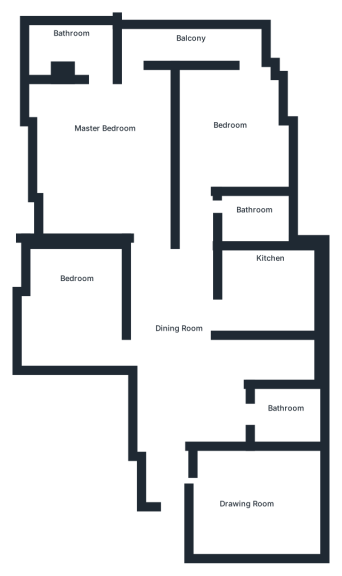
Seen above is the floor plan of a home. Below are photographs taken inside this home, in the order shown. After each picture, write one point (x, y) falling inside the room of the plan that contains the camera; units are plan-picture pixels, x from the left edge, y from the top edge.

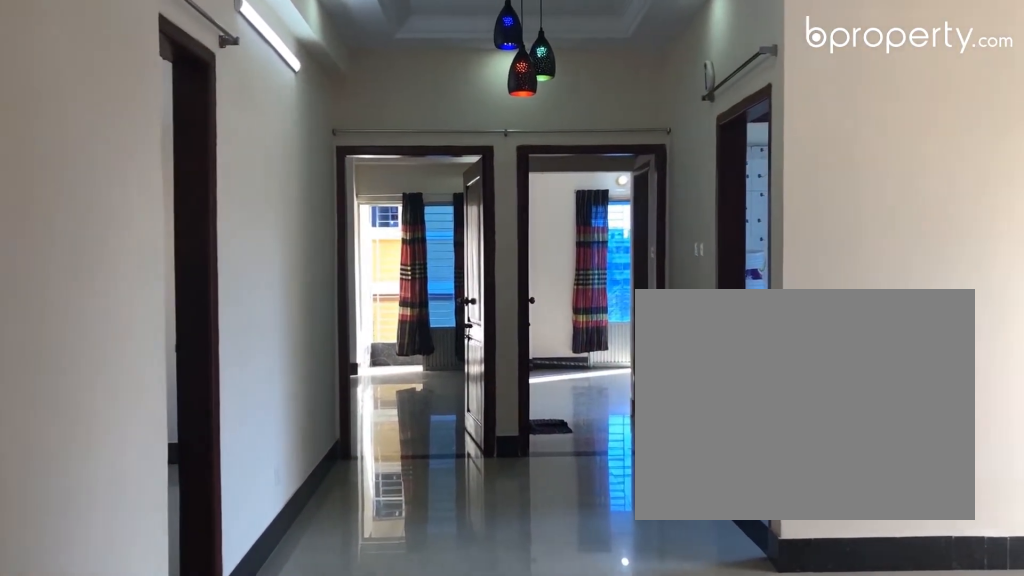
(175, 346)
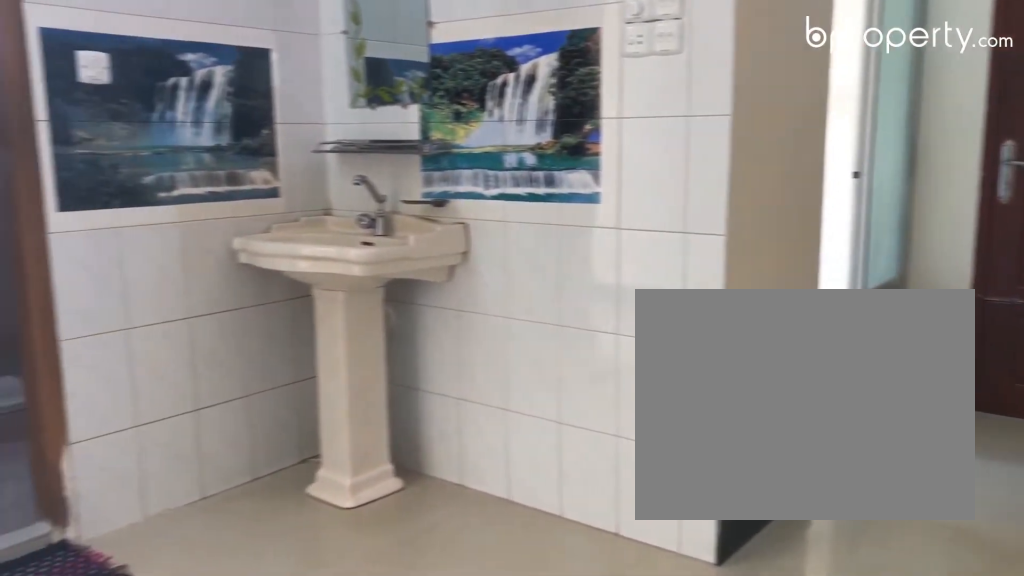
(174, 346)
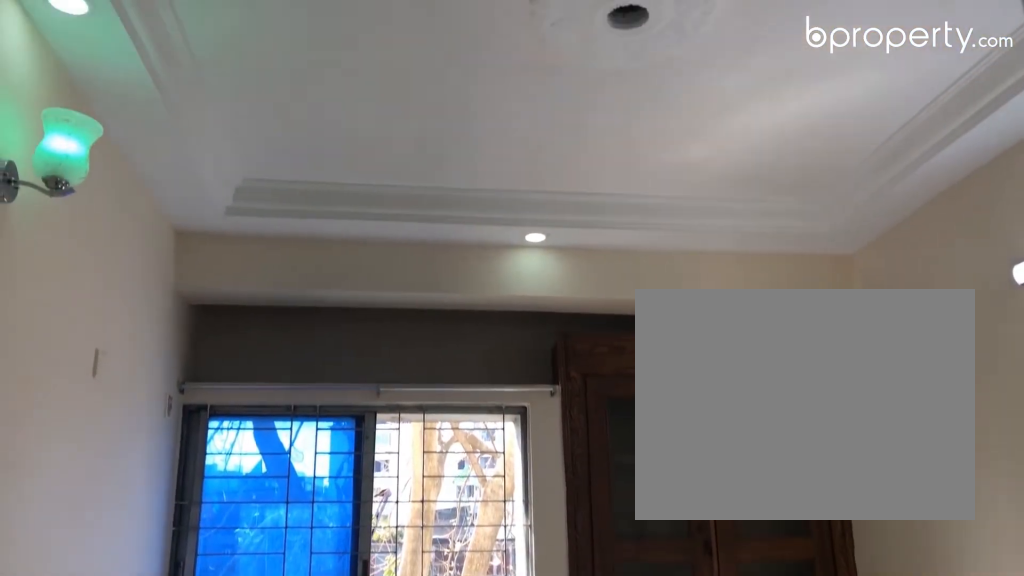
(247, 500)
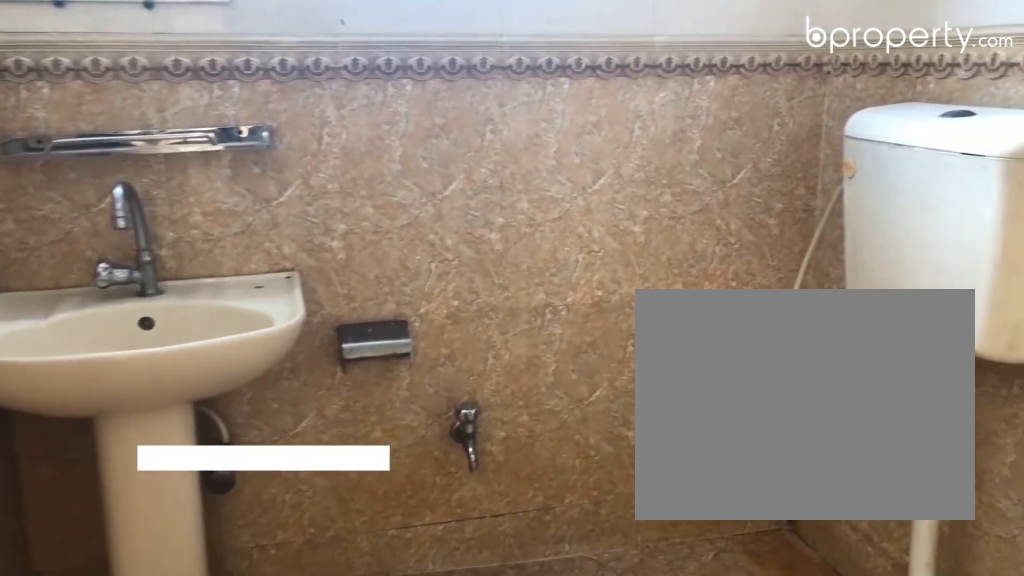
(289, 419)
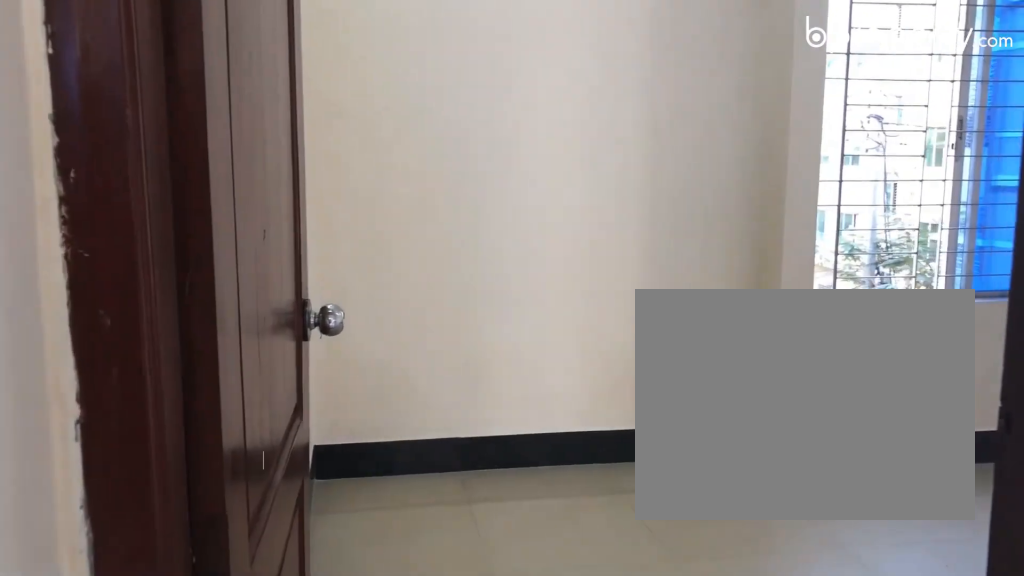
(157, 345)
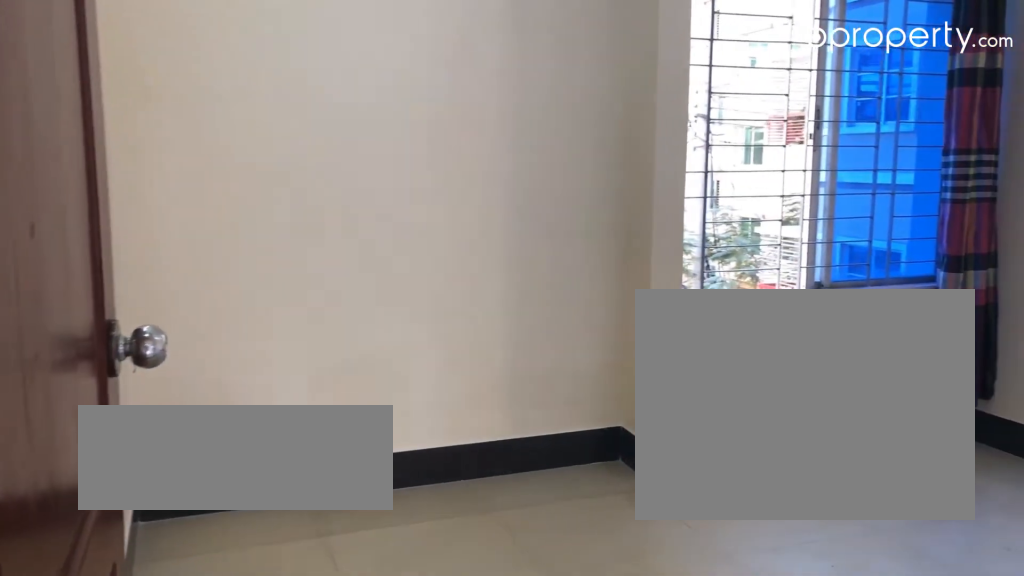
(77, 304)
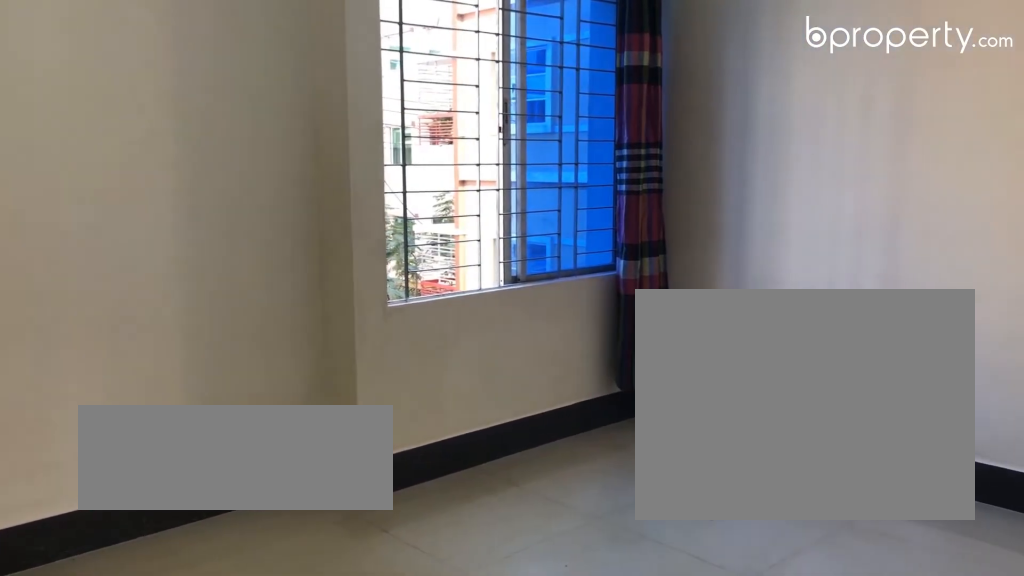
(77, 304)
